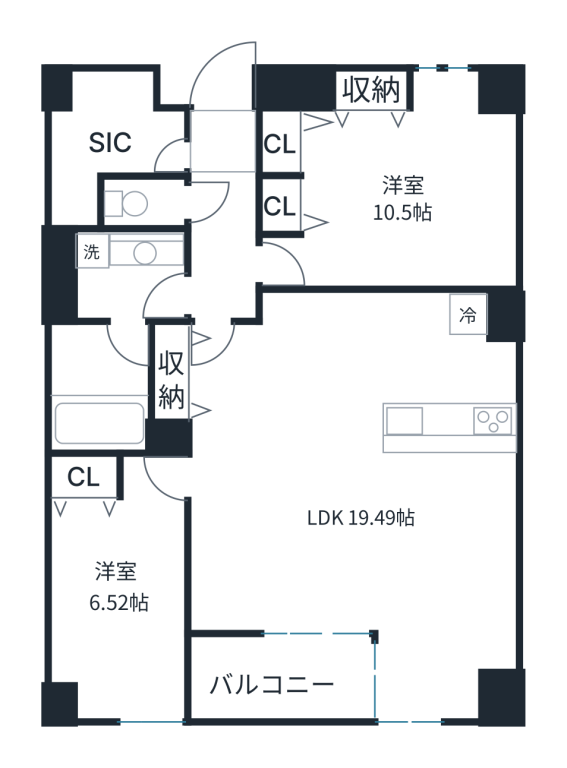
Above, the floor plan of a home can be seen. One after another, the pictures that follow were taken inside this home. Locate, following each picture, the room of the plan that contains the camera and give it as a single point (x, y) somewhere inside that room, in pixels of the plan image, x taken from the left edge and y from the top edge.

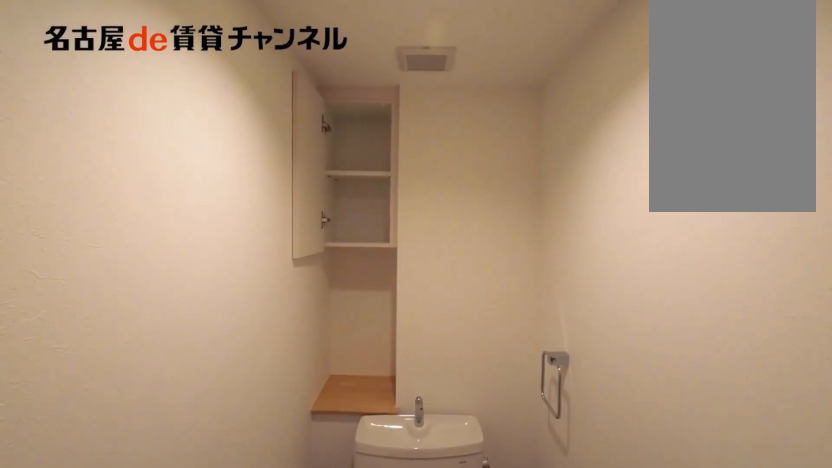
(142, 202)
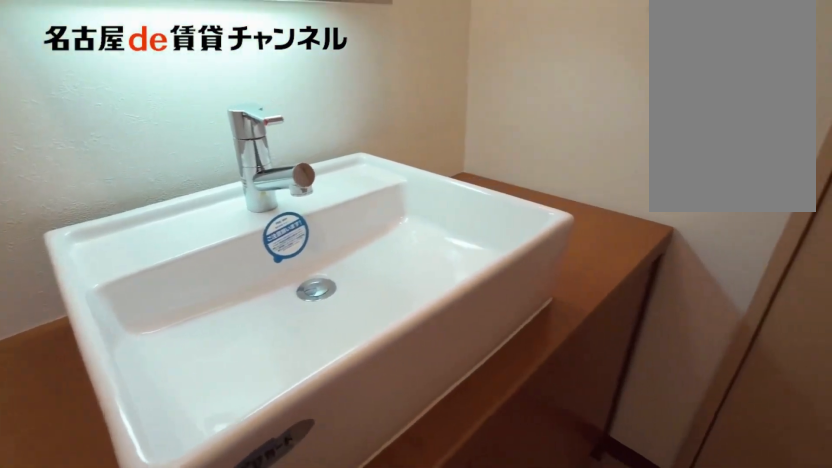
(125, 275)
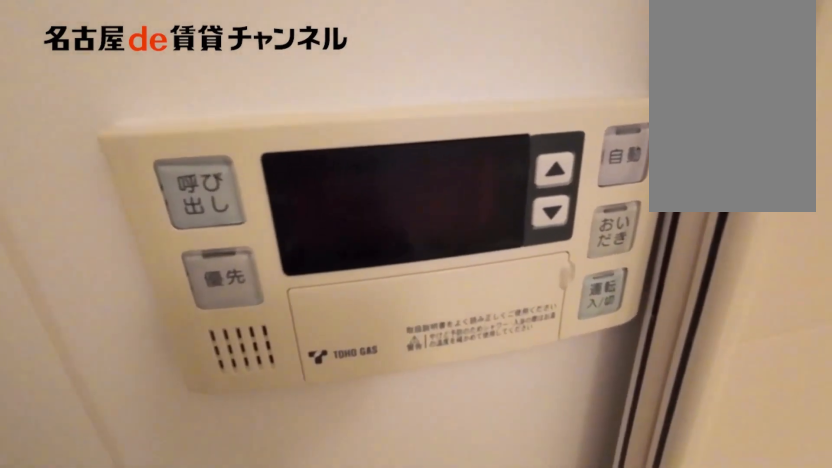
(105, 387)
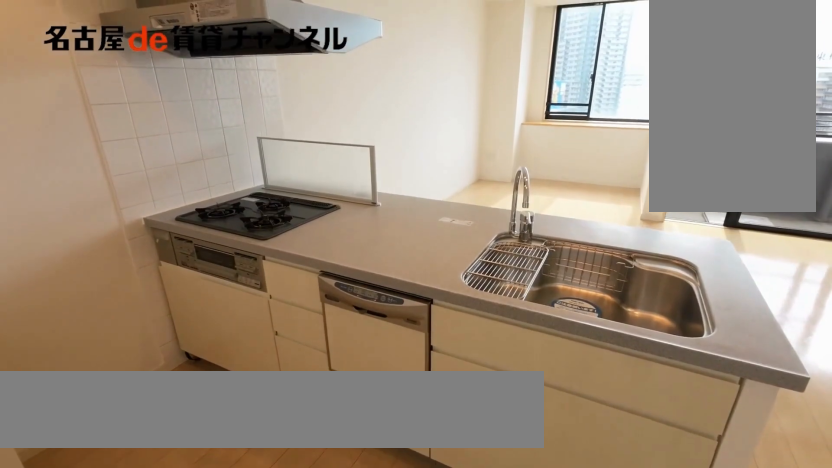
(449, 427)
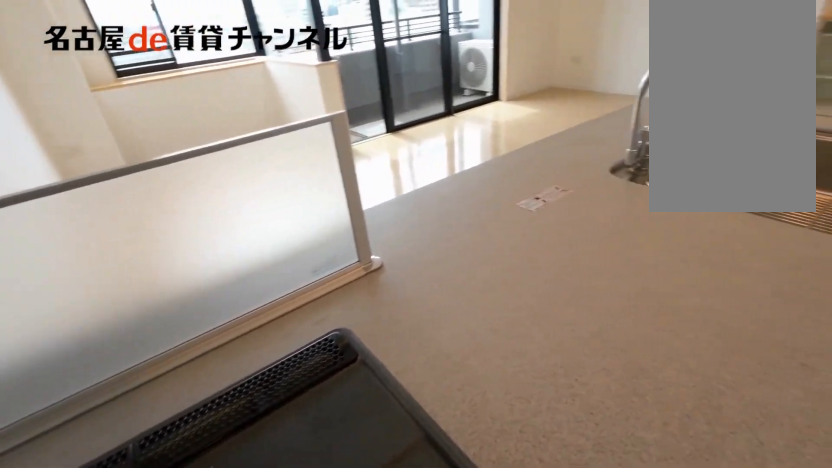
(449, 427)
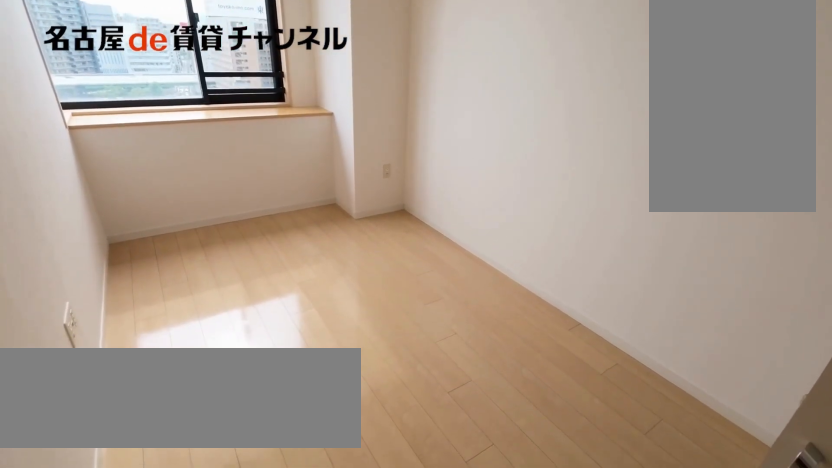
(123, 581)
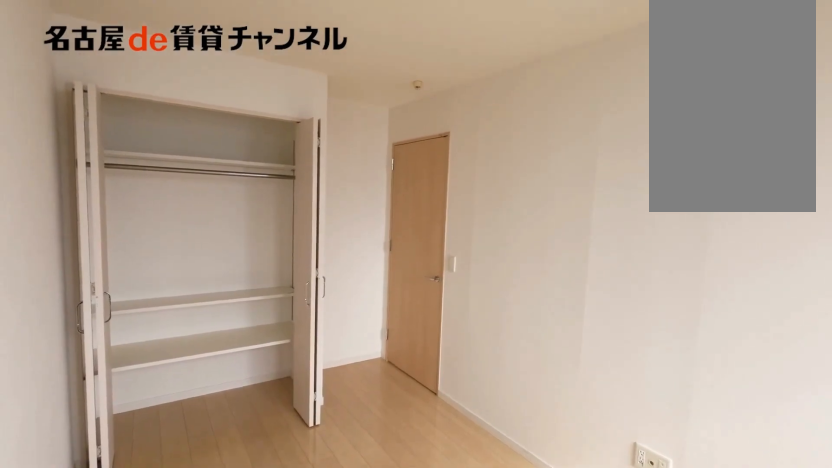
(123, 581)
